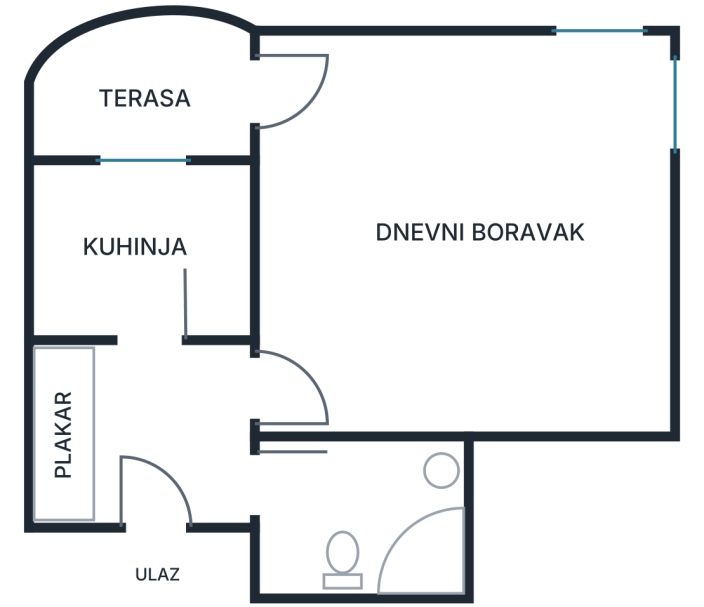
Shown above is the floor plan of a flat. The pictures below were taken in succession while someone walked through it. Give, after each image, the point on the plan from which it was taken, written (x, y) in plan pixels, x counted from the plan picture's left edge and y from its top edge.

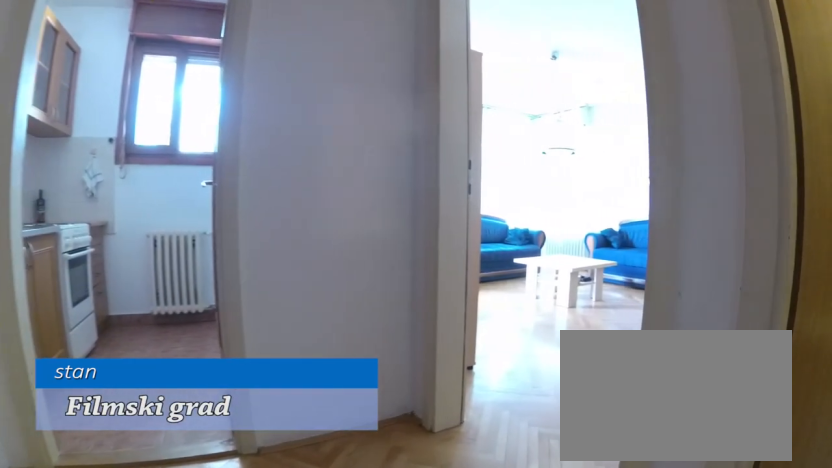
(173, 481)
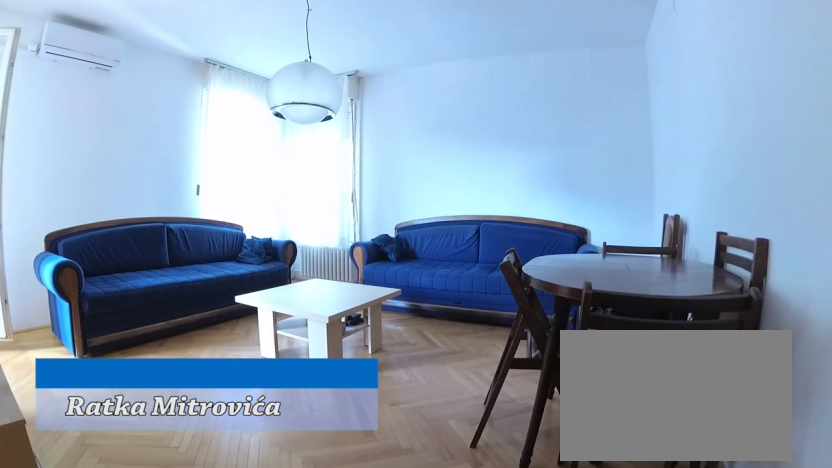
(299, 383)
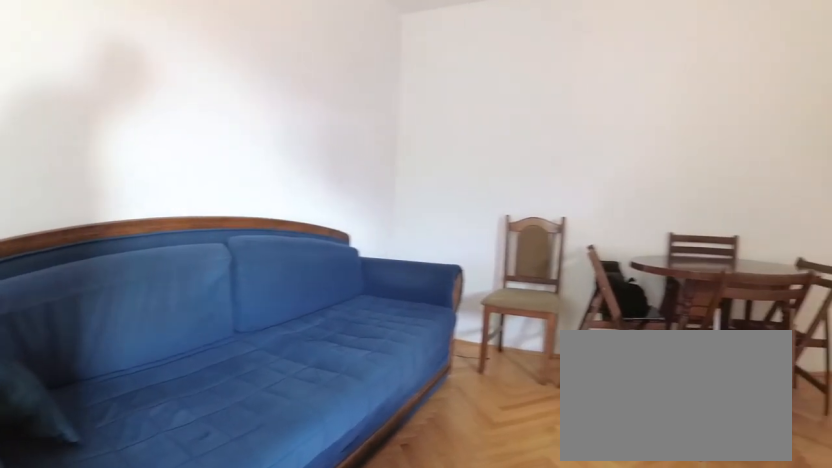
(472, 182)
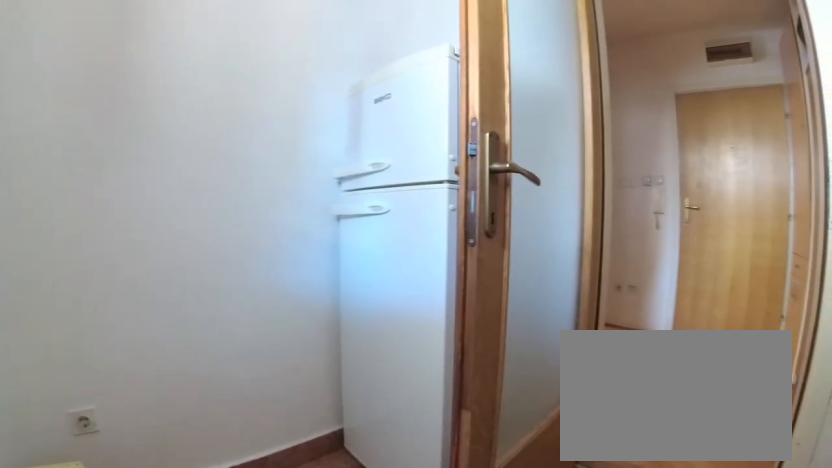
(143, 205)
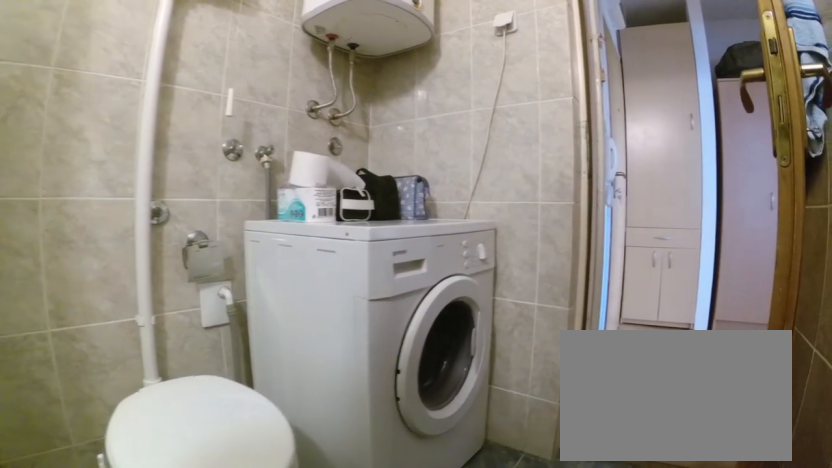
(426, 470)
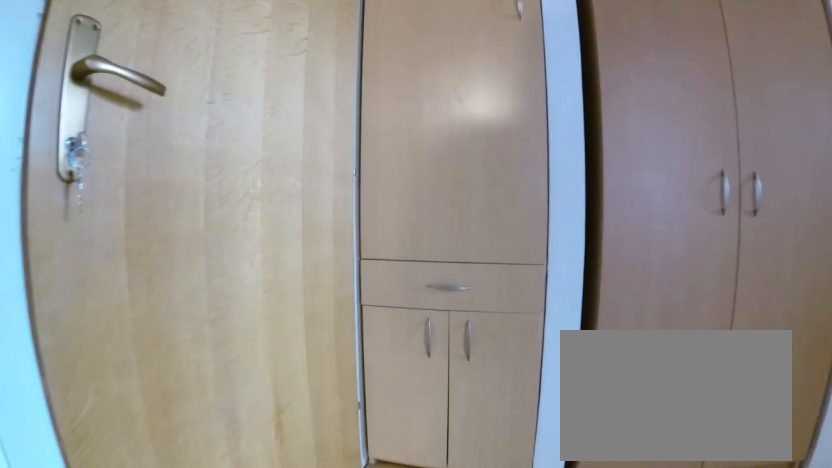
(210, 471)
